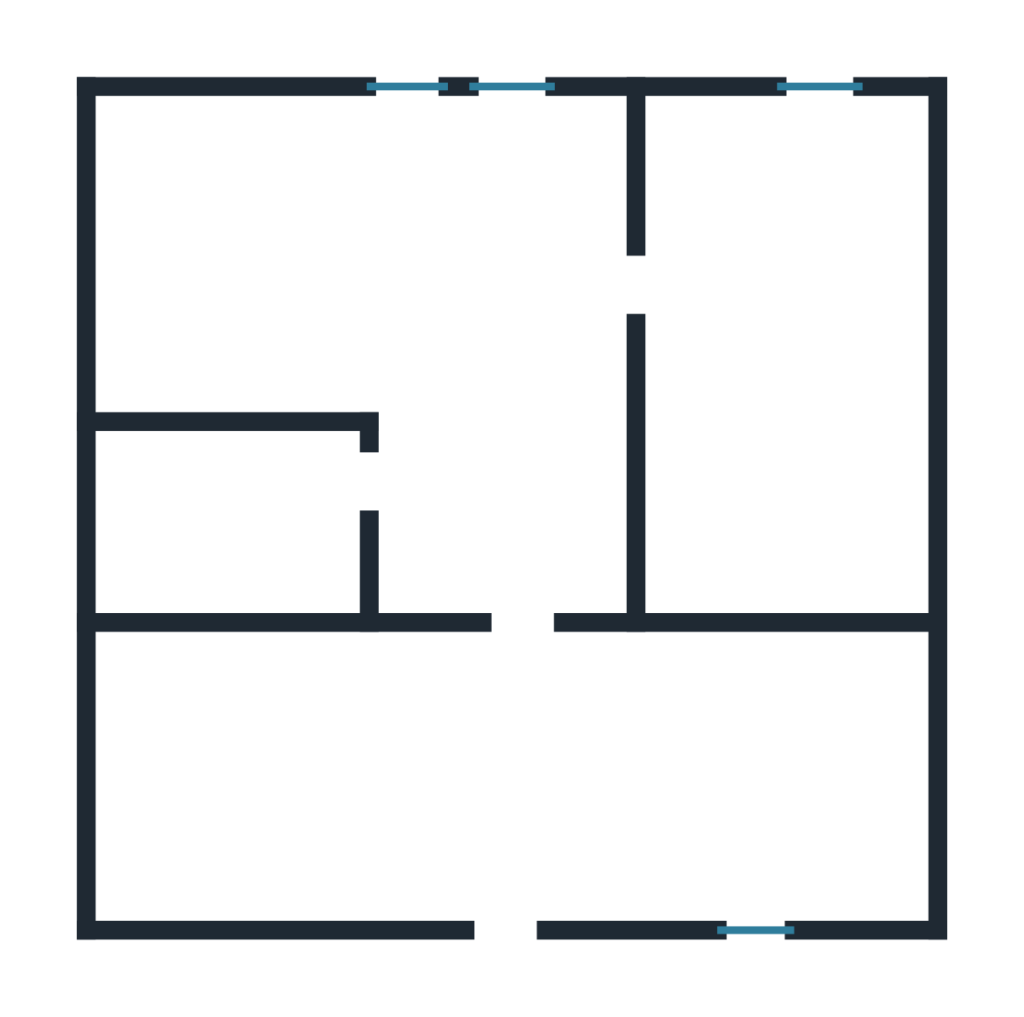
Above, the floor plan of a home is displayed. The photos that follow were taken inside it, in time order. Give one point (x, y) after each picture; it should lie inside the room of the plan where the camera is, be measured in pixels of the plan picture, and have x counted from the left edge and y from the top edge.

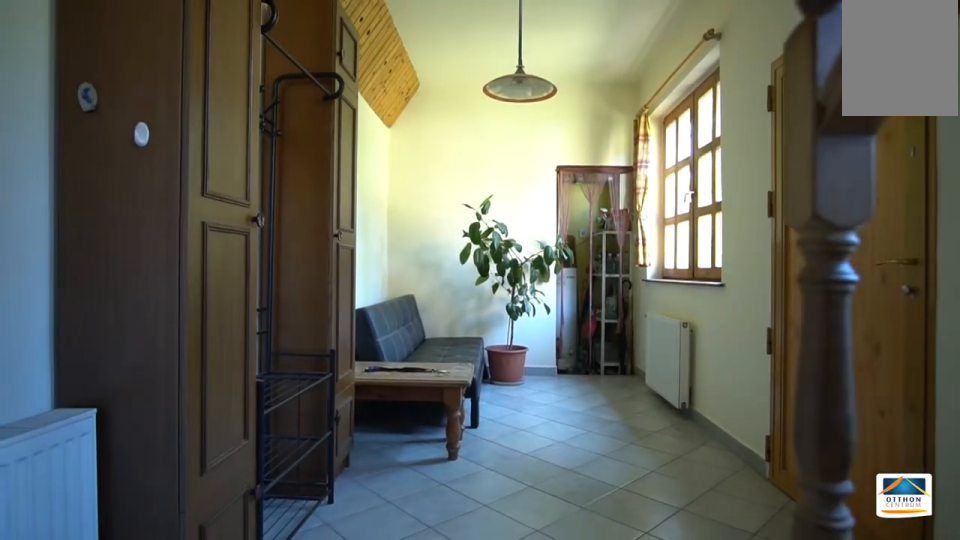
(533, 784)
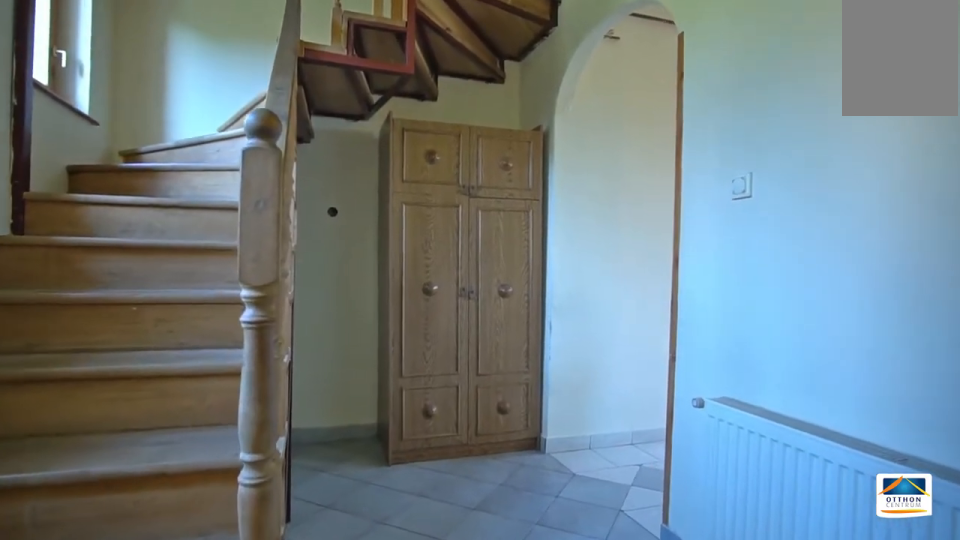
(533, 784)
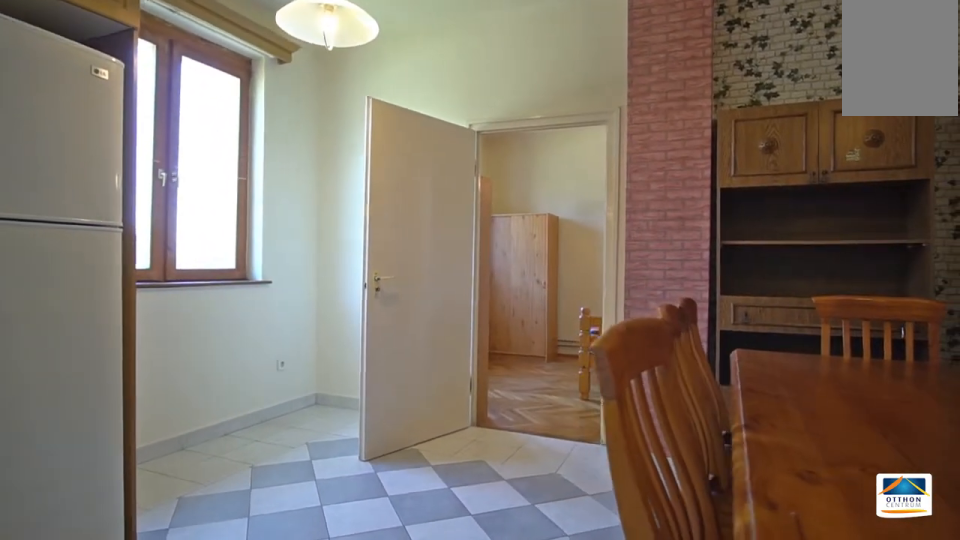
(535, 271)
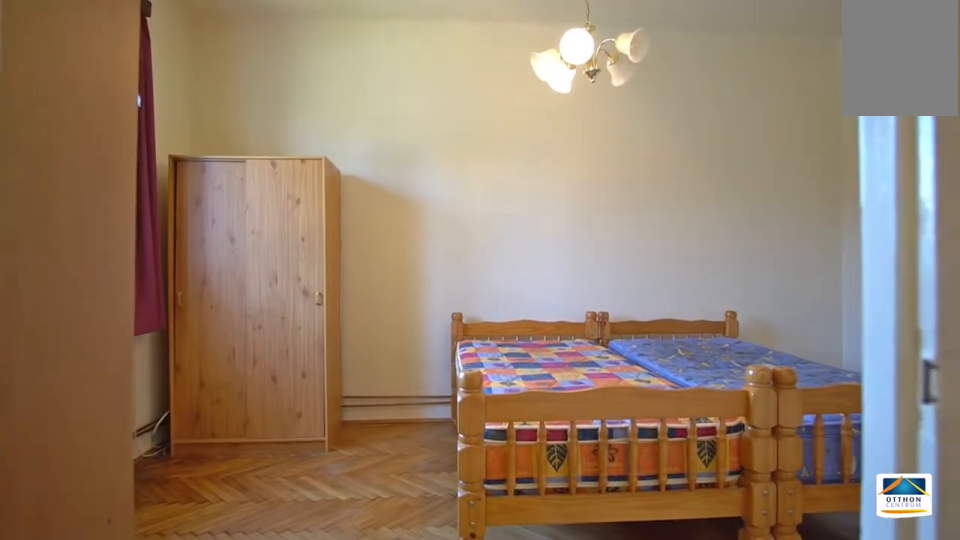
(800, 353)
